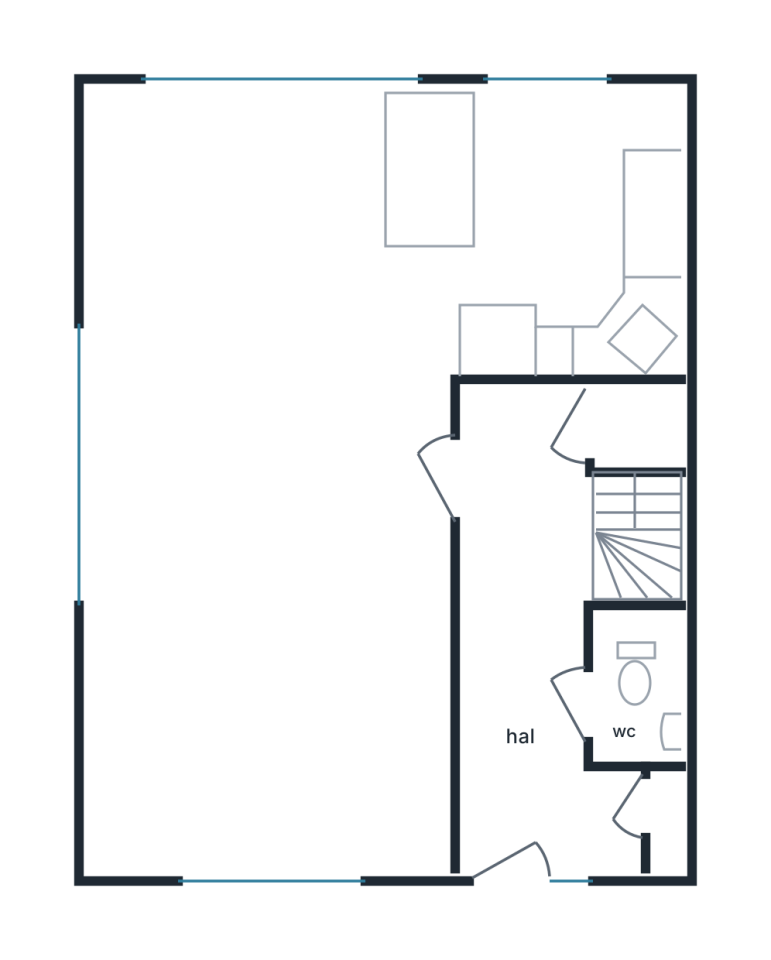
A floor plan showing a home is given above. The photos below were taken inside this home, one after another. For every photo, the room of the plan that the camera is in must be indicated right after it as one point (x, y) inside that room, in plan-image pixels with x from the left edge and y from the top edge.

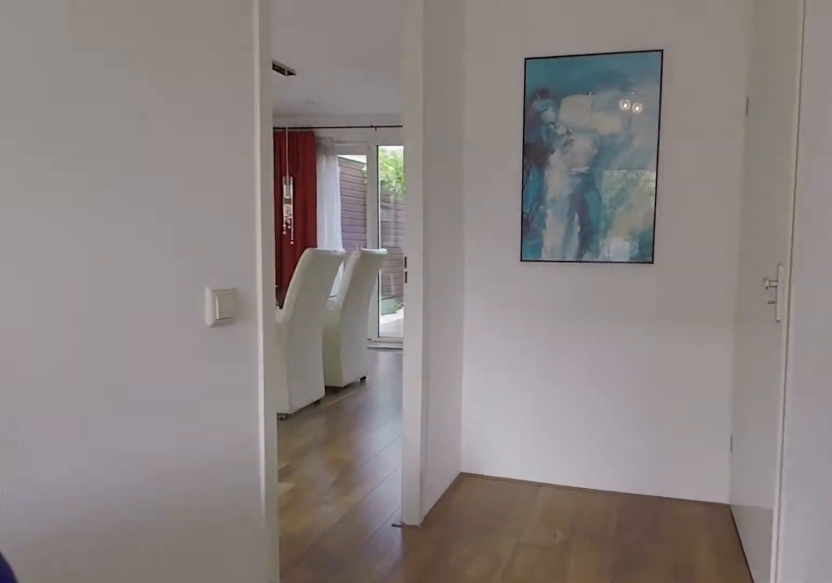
(530, 647)
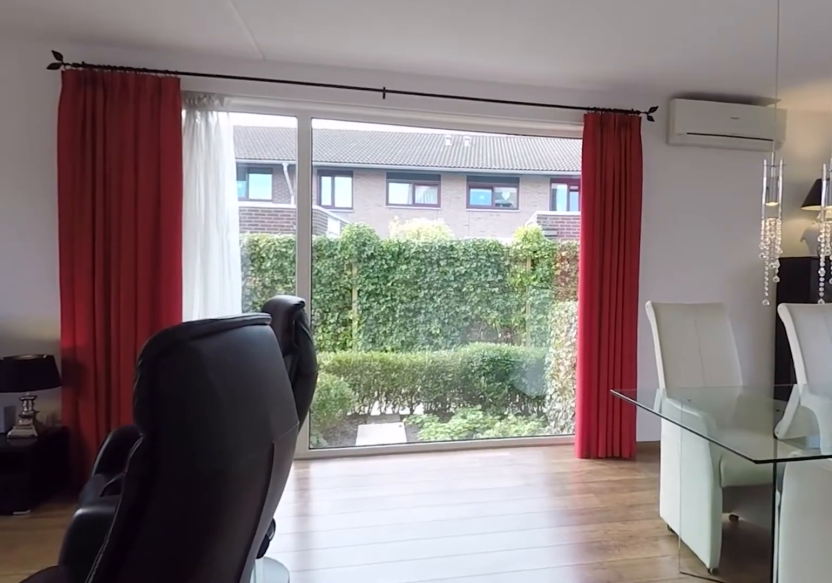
(269, 680)
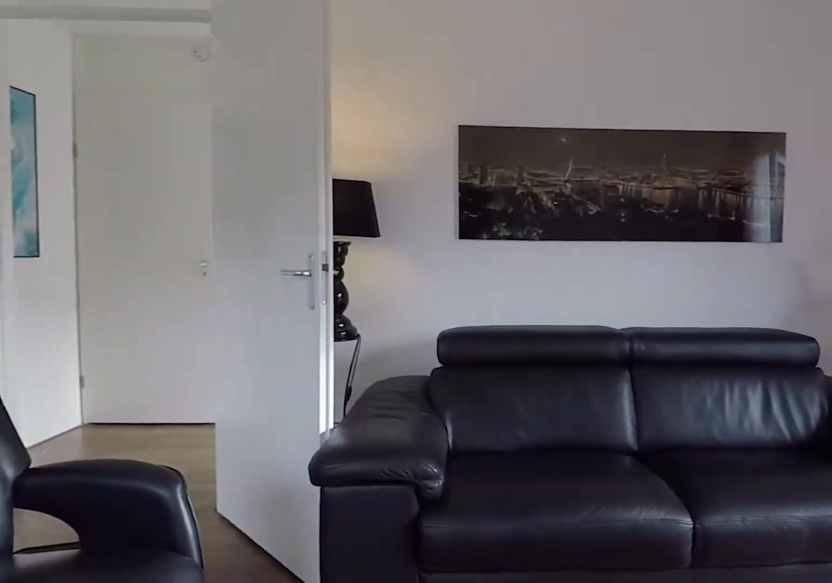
(269, 675)
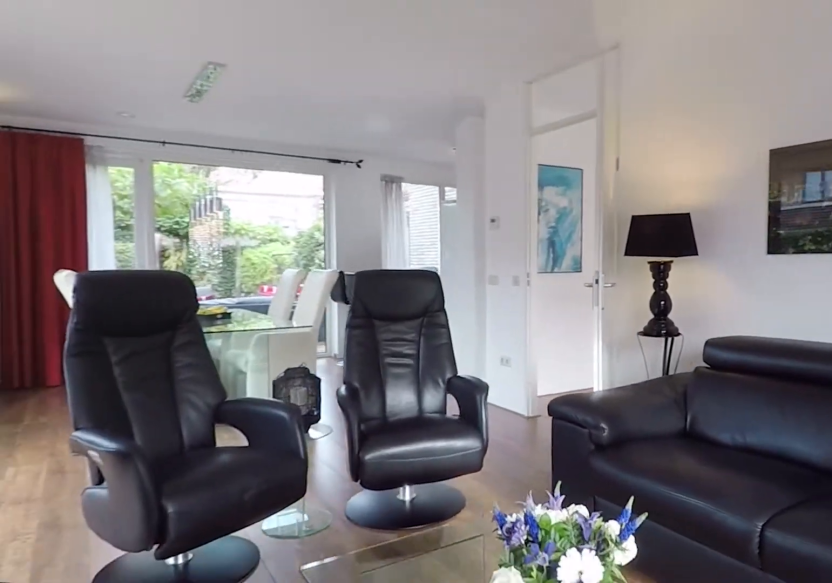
(269, 675)
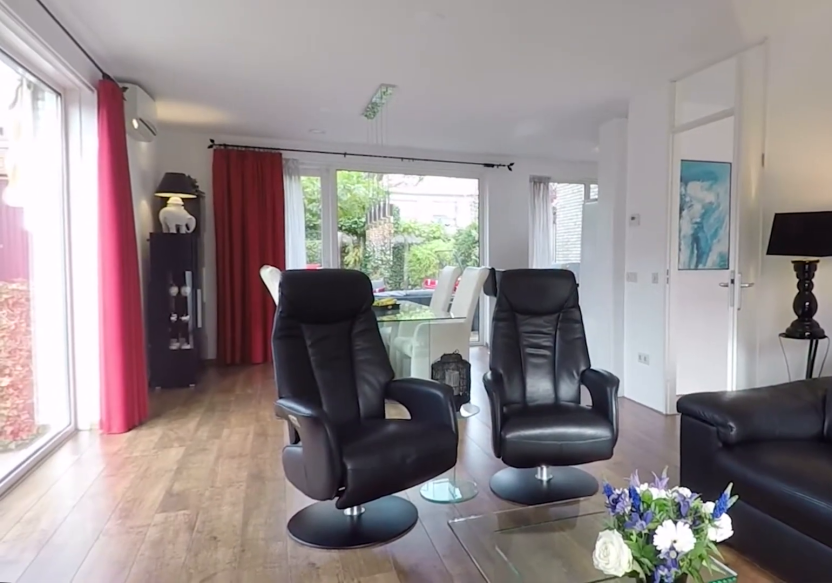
(269, 675)
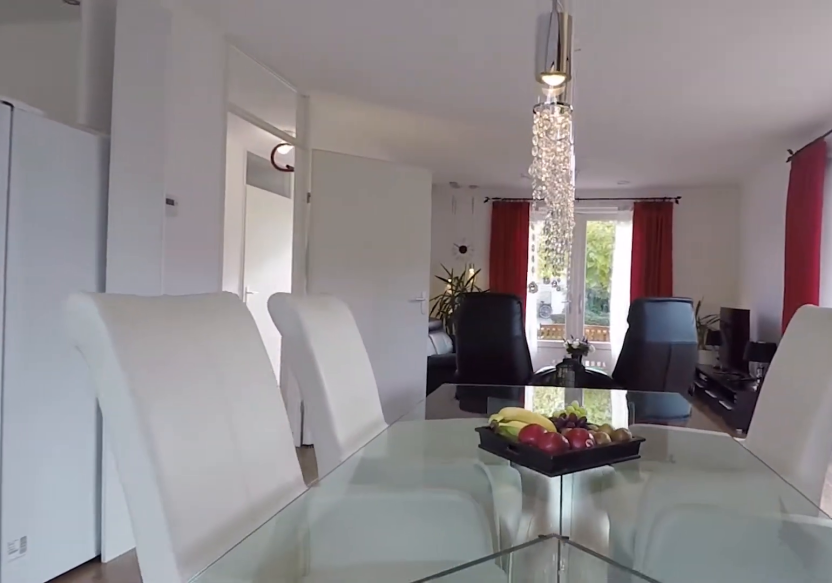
(273, 673)
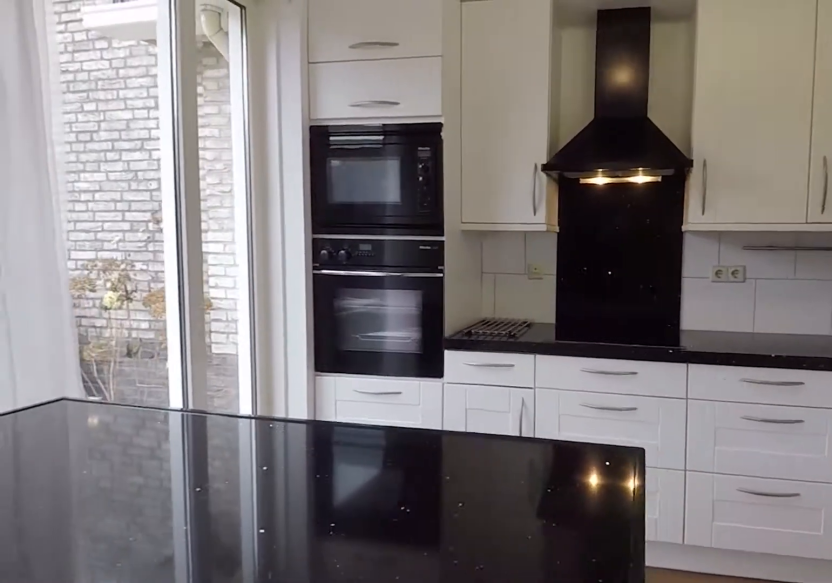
(596, 300)
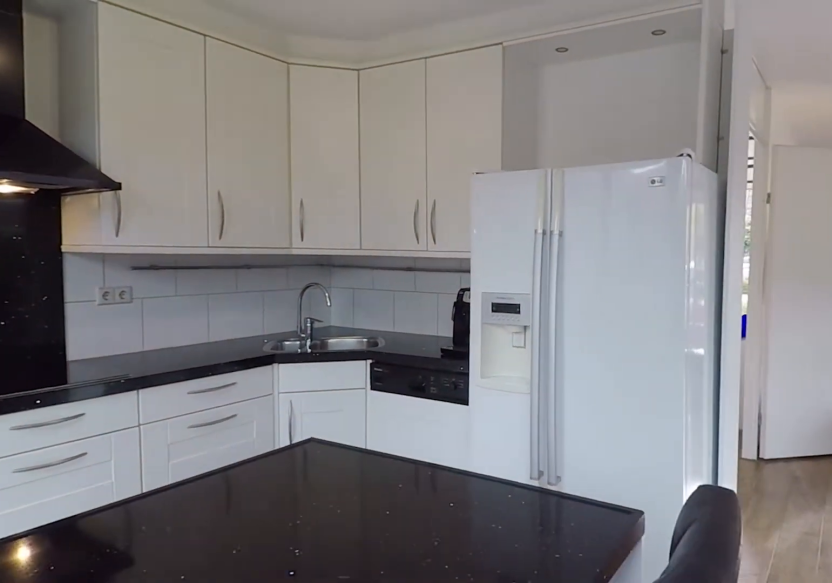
(596, 300)
